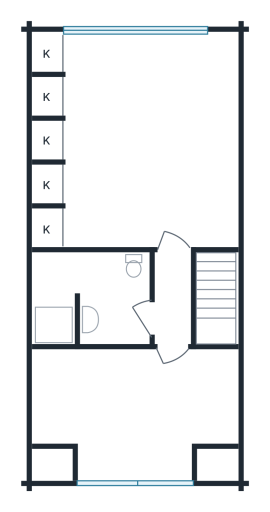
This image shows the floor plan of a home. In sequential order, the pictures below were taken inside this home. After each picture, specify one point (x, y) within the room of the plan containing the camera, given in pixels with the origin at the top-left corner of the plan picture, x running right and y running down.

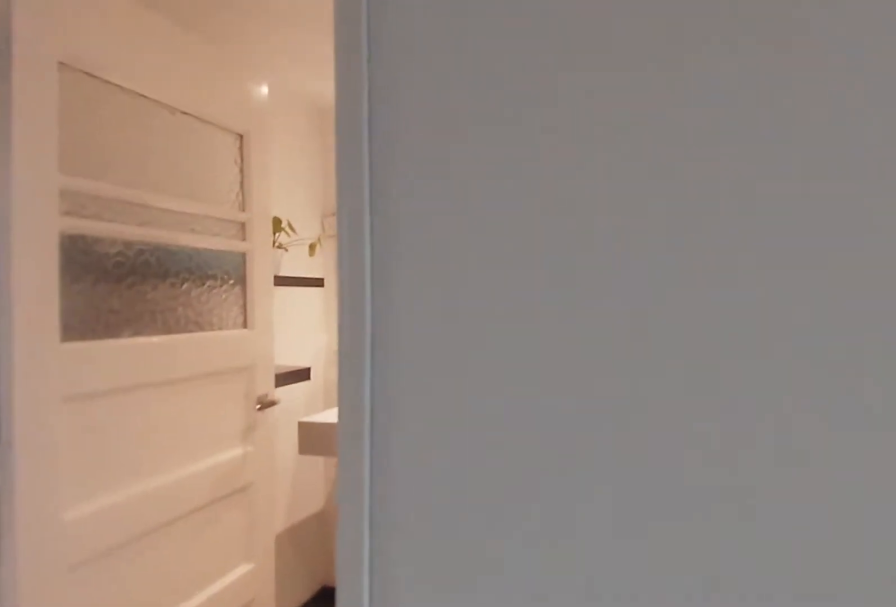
(178, 300)
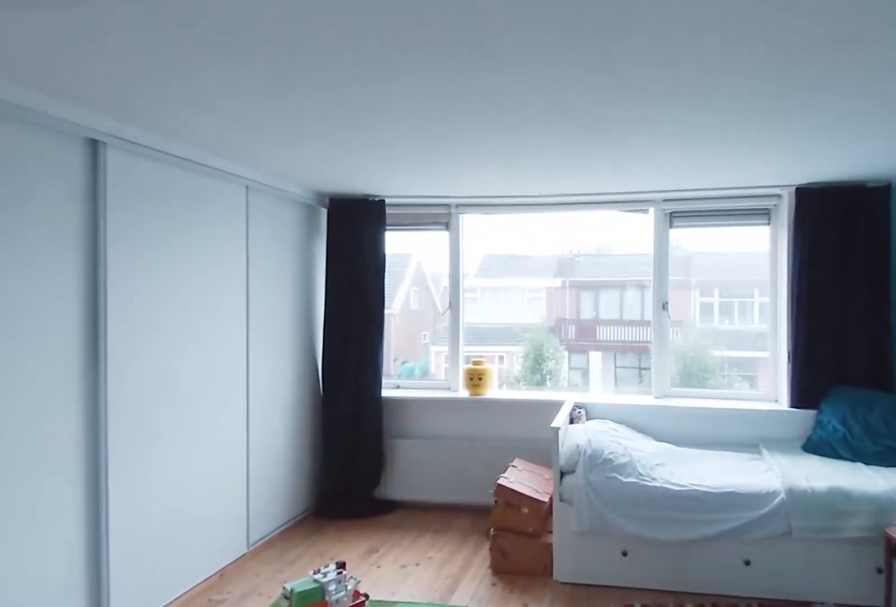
(139, 91)
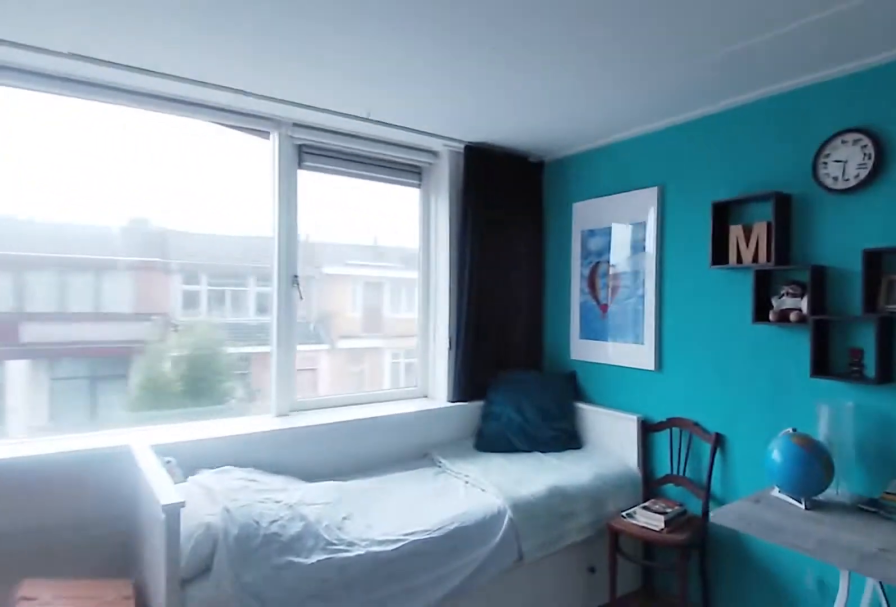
(139, 91)
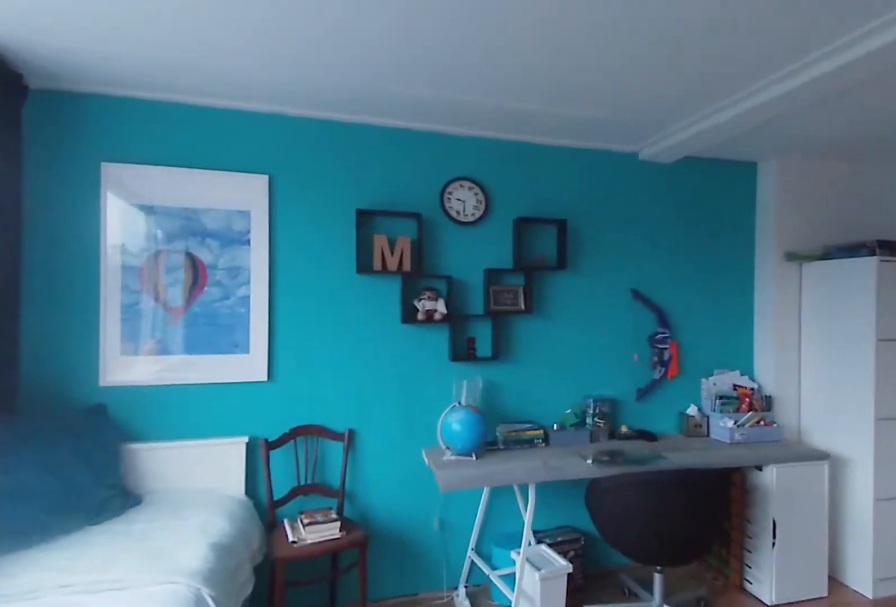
(139, 91)
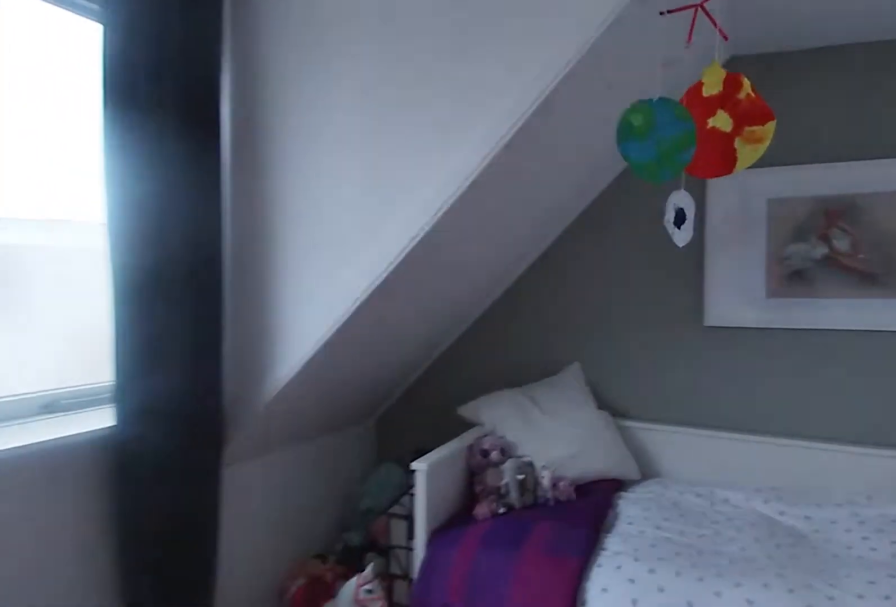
(135, 408)
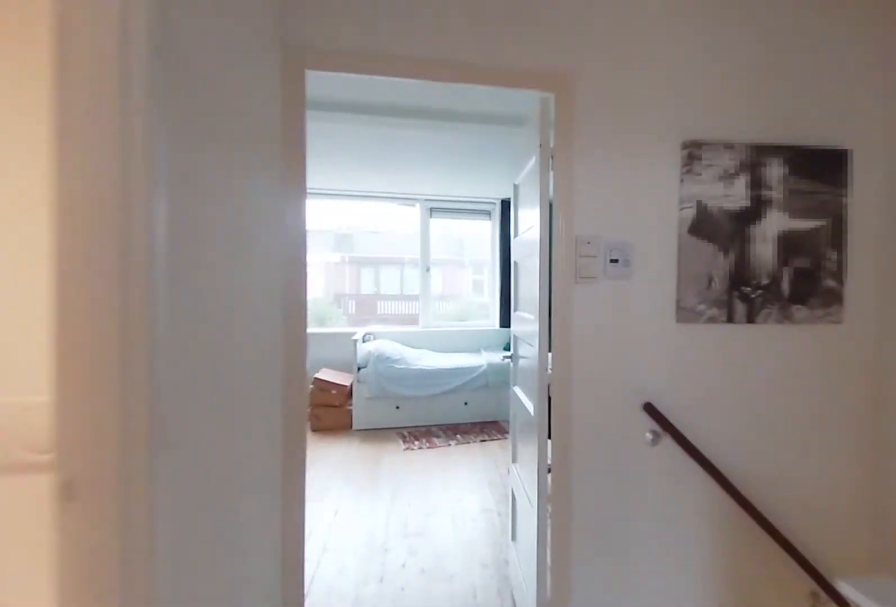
(178, 300)
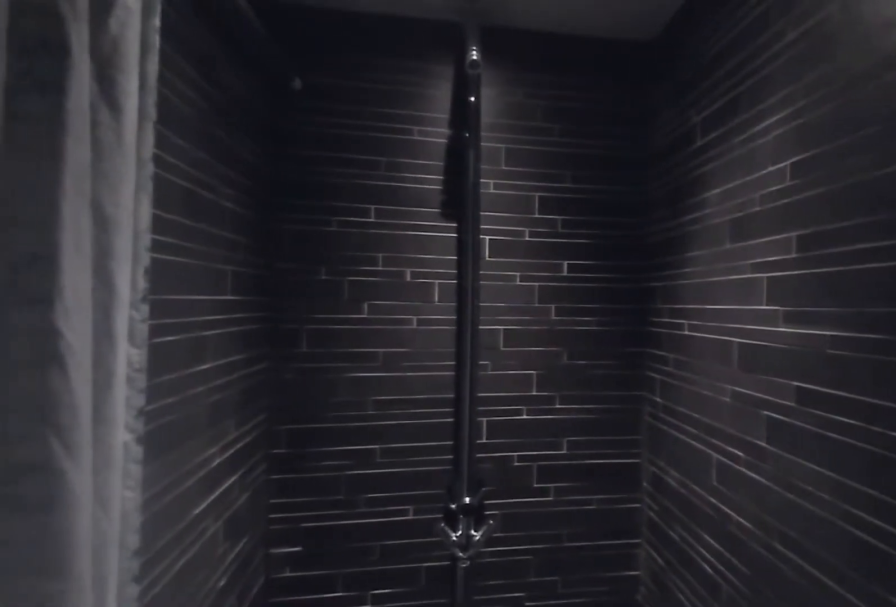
(71, 307)
